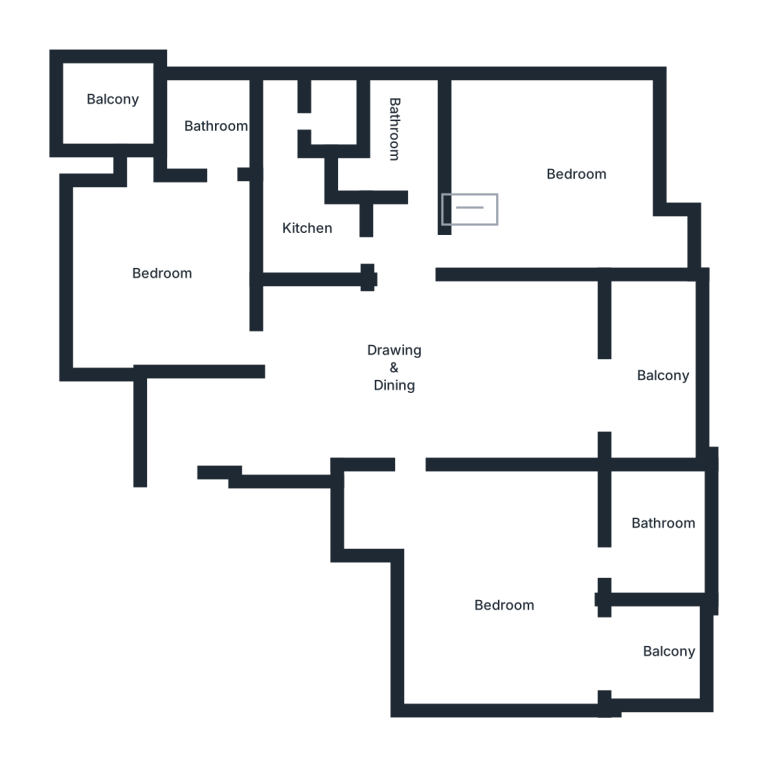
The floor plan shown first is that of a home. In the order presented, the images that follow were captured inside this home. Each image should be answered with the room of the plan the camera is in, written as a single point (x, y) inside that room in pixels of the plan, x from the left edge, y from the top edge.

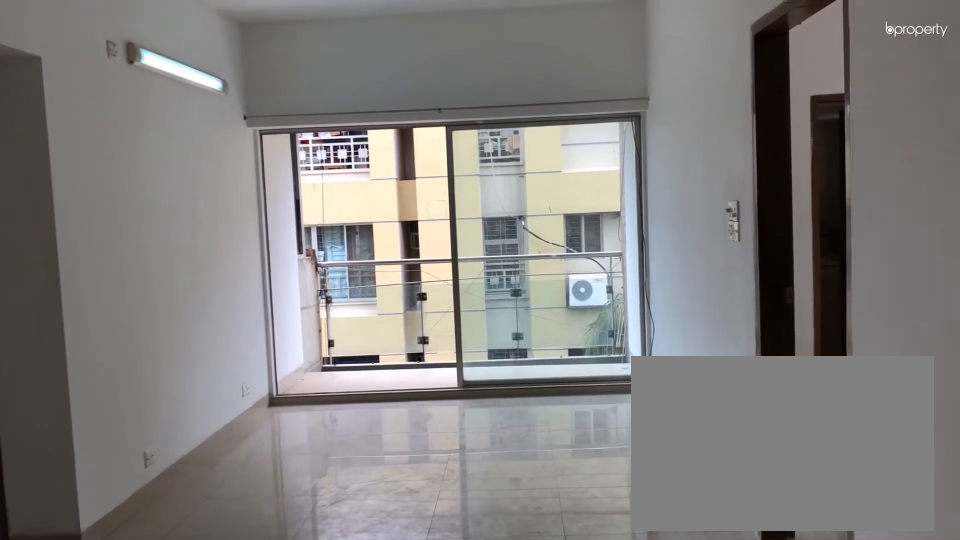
(399, 368)
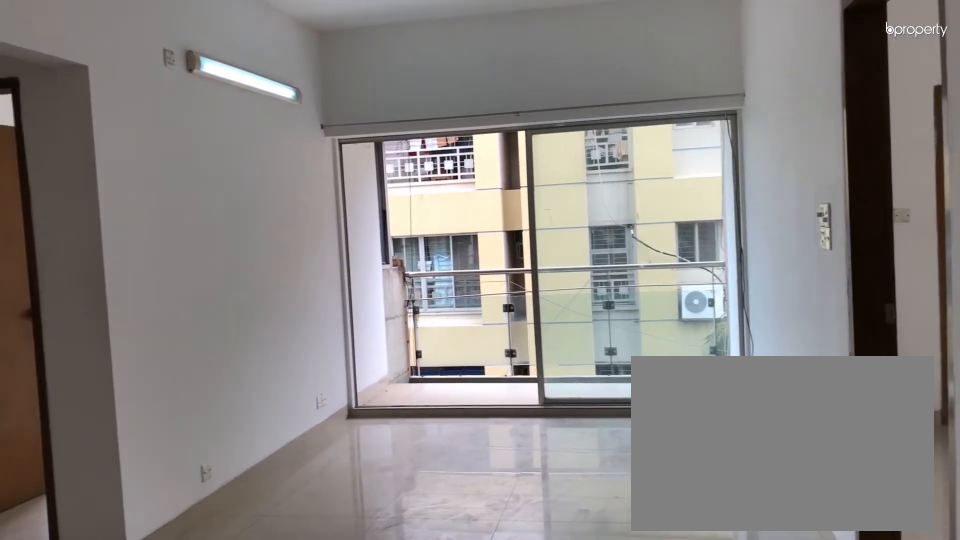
(399, 368)
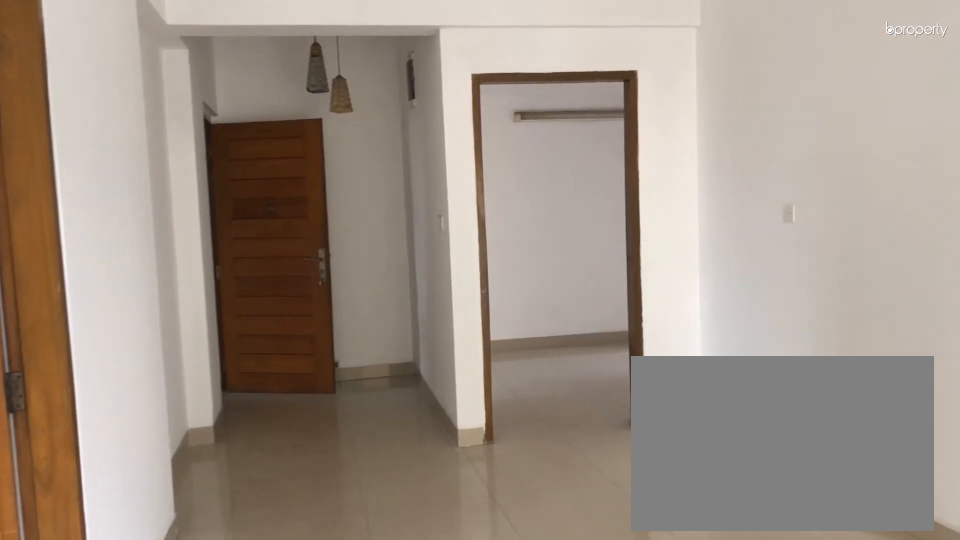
(400, 368)
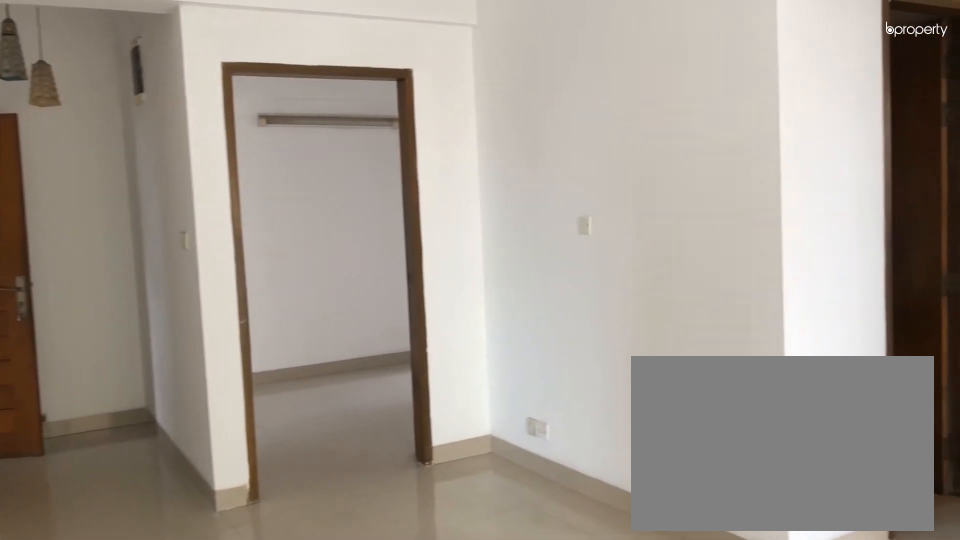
(400, 368)
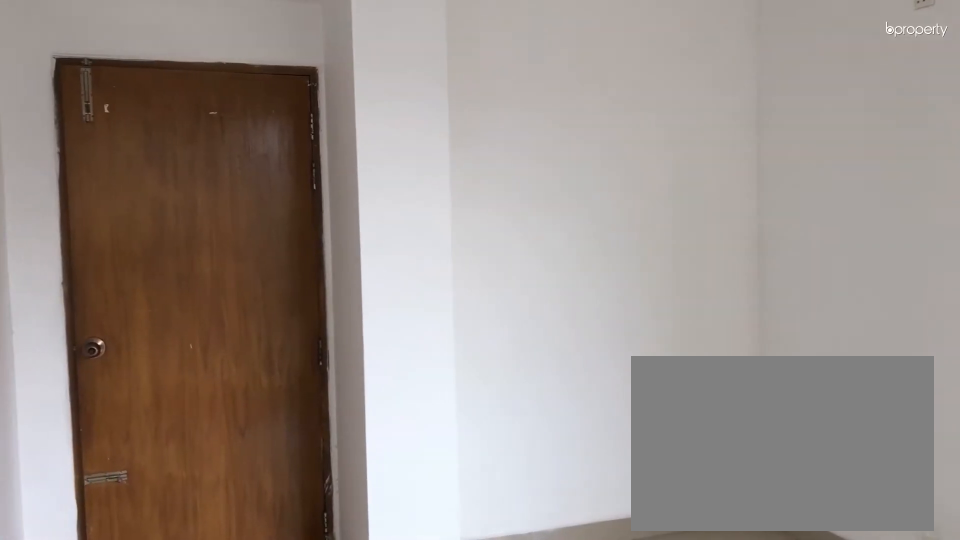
(573, 168)
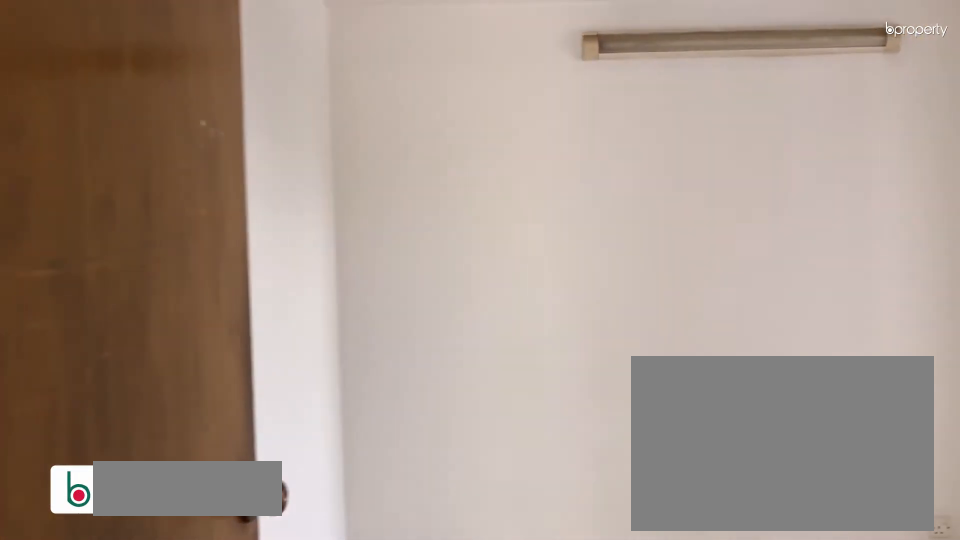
(168, 269)
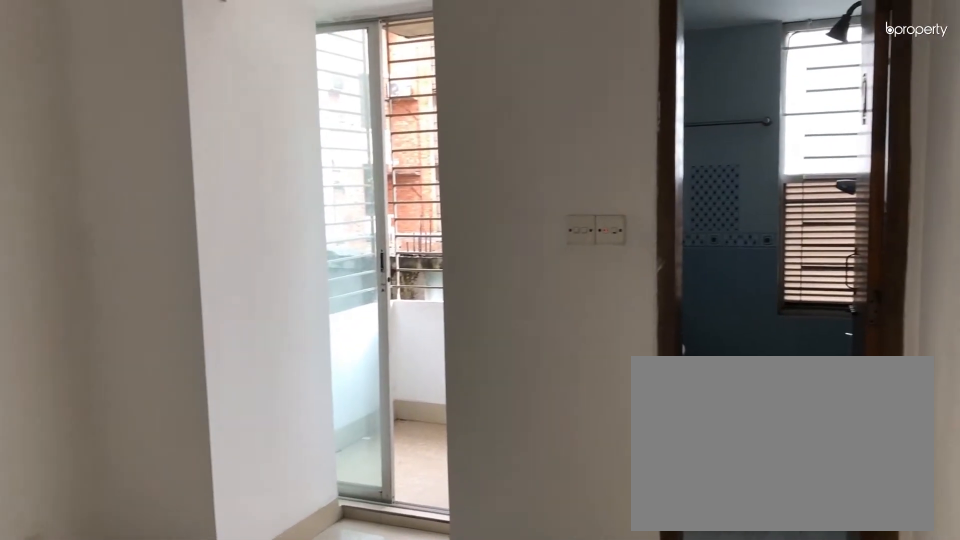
(168, 269)
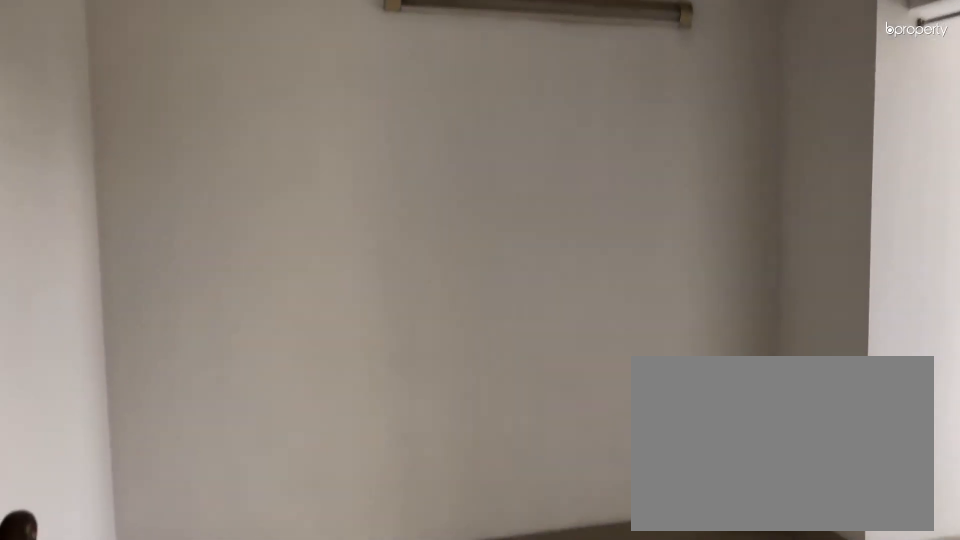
(168, 269)
